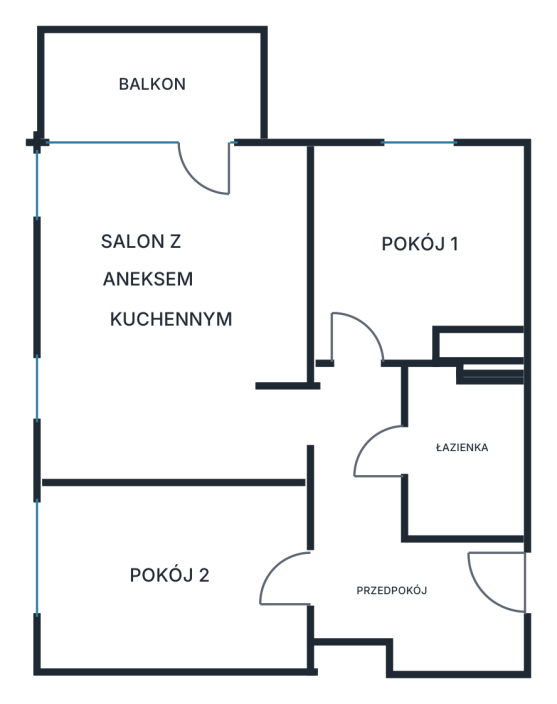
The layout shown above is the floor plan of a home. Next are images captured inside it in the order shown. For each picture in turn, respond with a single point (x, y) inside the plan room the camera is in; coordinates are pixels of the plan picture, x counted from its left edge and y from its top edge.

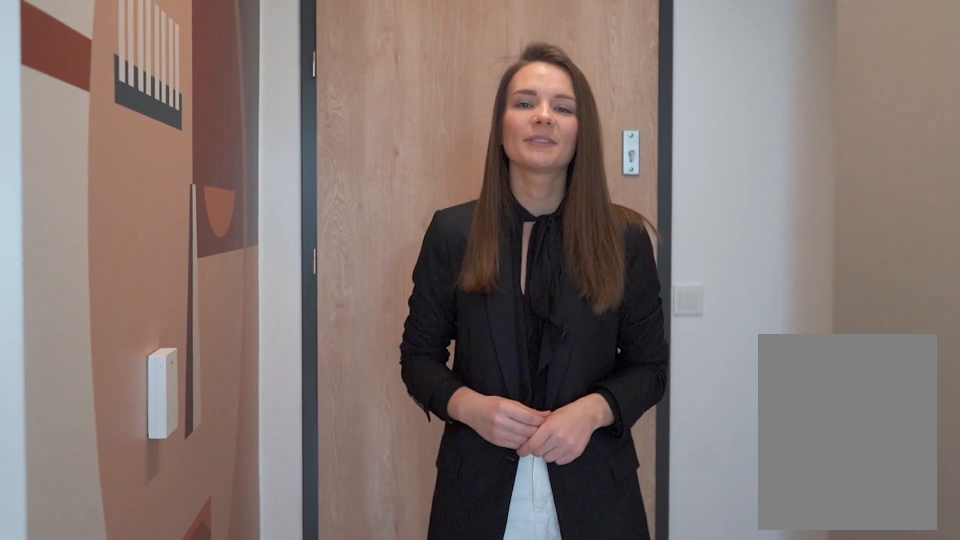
(394, 545)
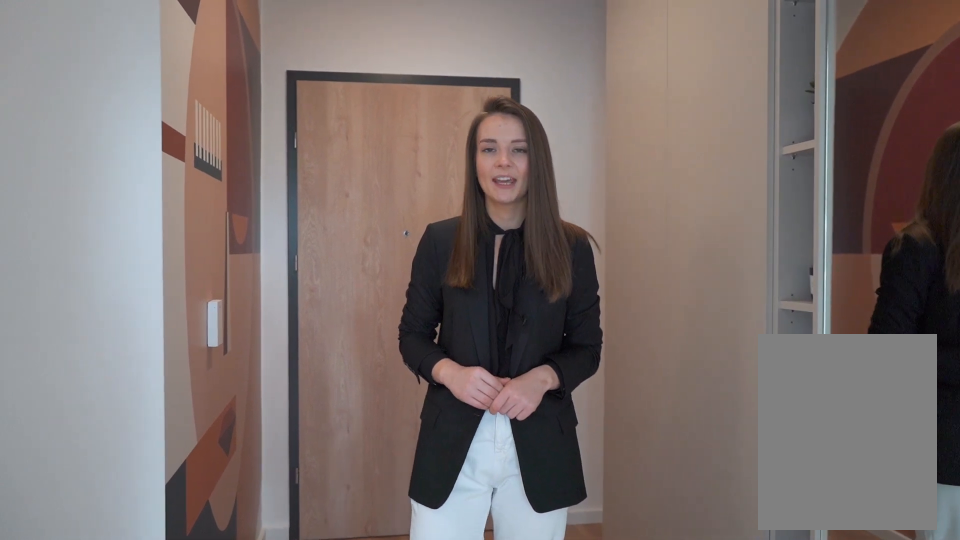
(393, 545)
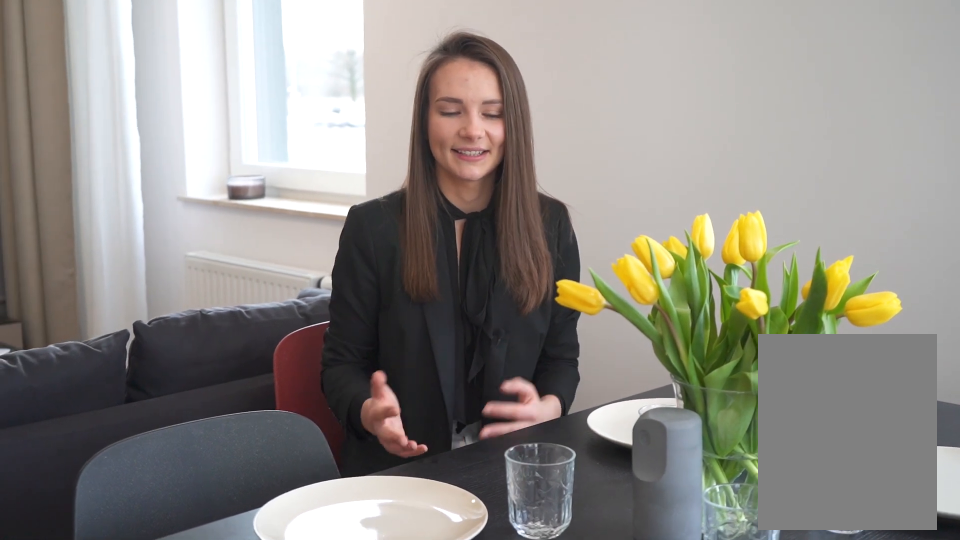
(172, 314)
